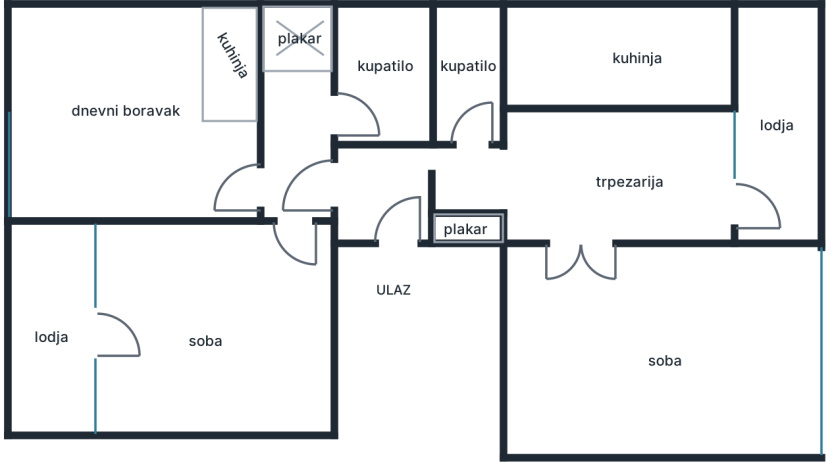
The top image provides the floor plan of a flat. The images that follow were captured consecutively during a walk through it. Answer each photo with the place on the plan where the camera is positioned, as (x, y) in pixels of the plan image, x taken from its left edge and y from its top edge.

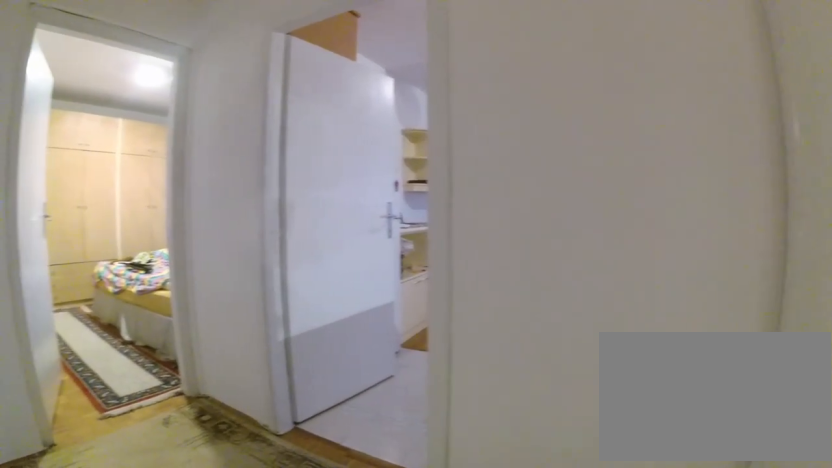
(324, 91)
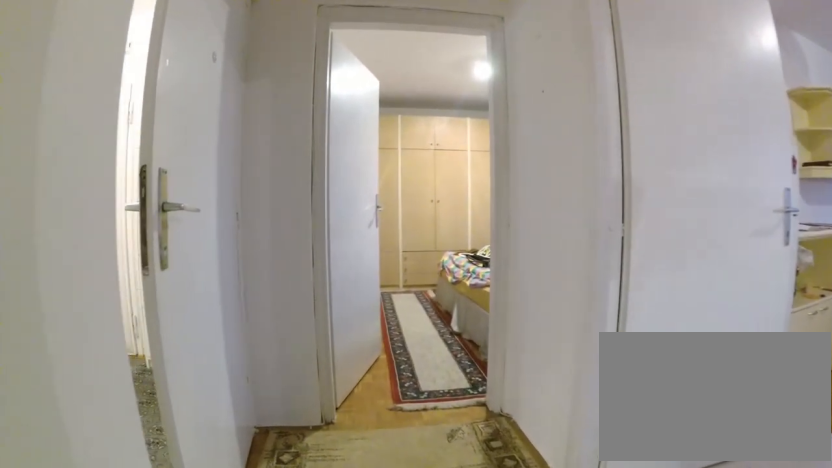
(302, 90)
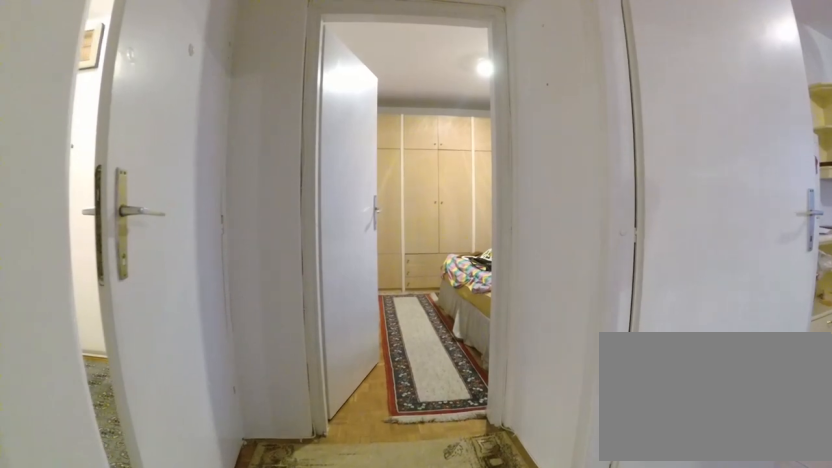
(302, 95)
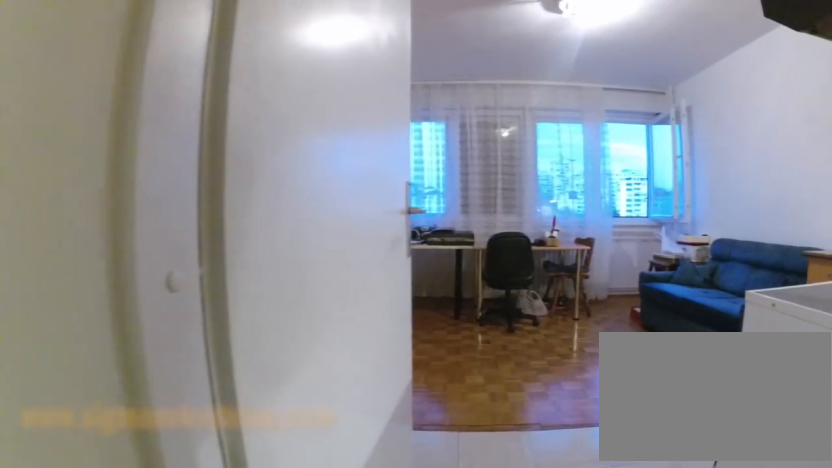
(306, 175)
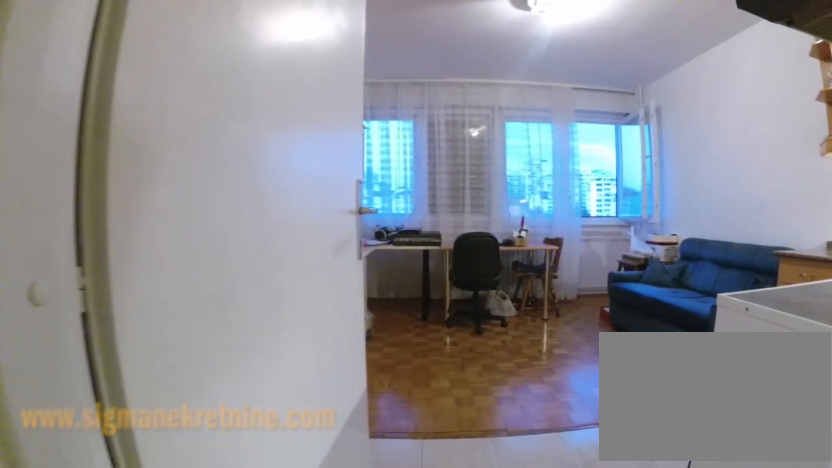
(303, 184)
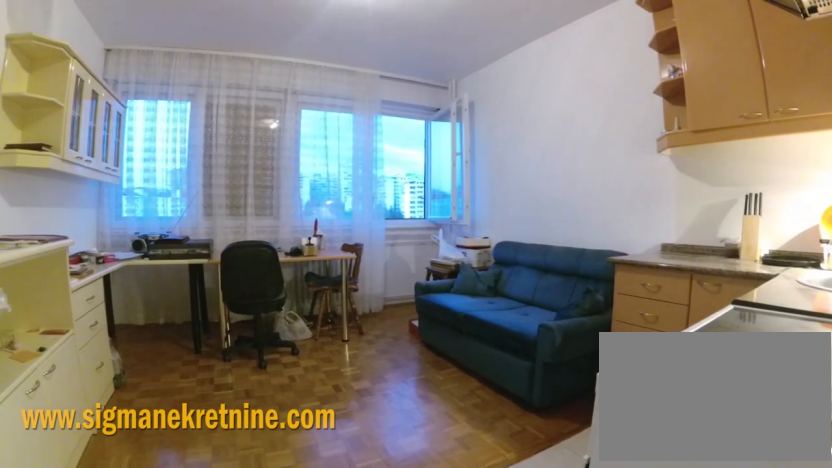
(276, 197)
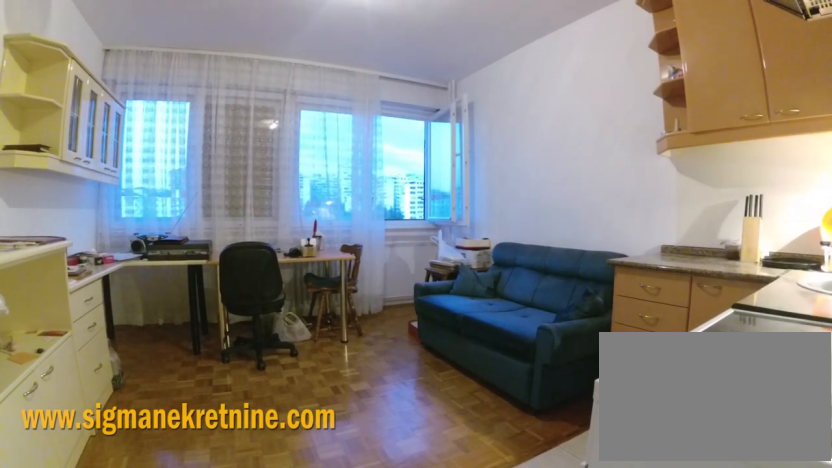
(276, 197)
